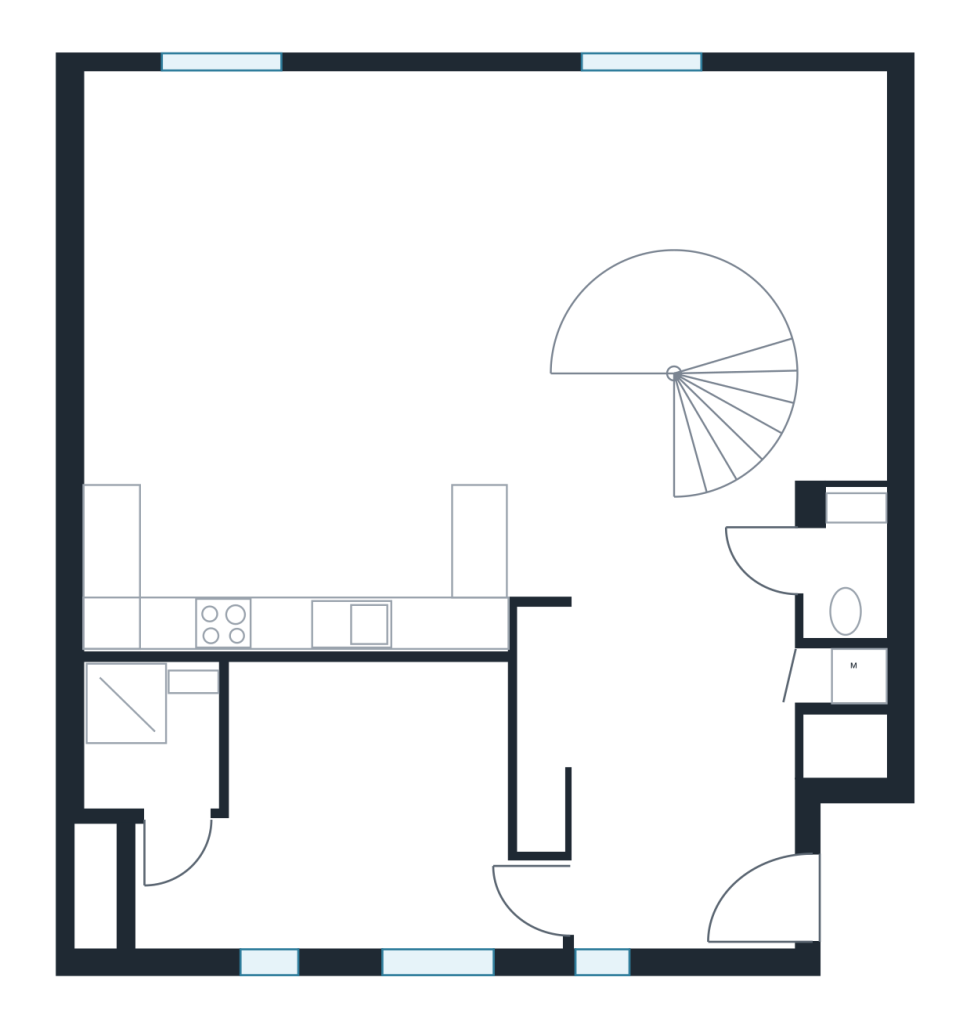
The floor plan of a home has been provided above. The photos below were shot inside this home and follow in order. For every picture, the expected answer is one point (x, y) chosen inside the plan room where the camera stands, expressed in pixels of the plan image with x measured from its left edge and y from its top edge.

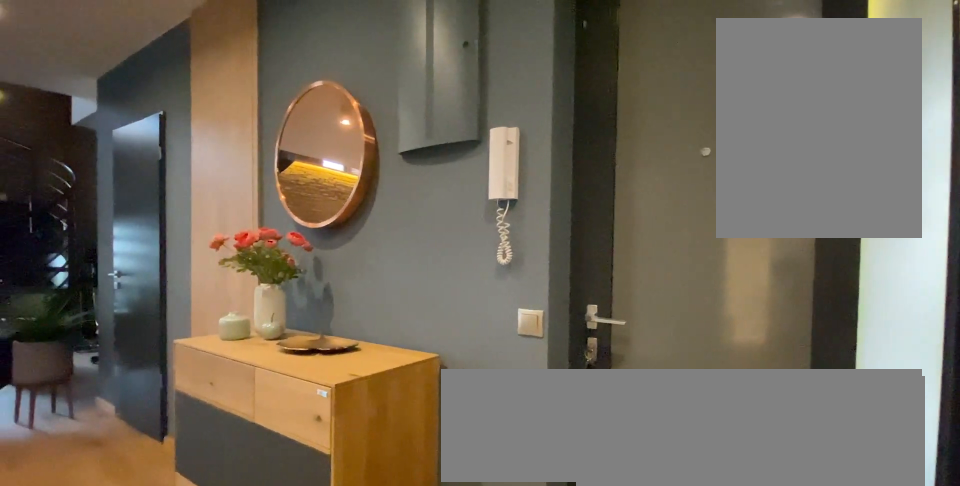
(690, 789)
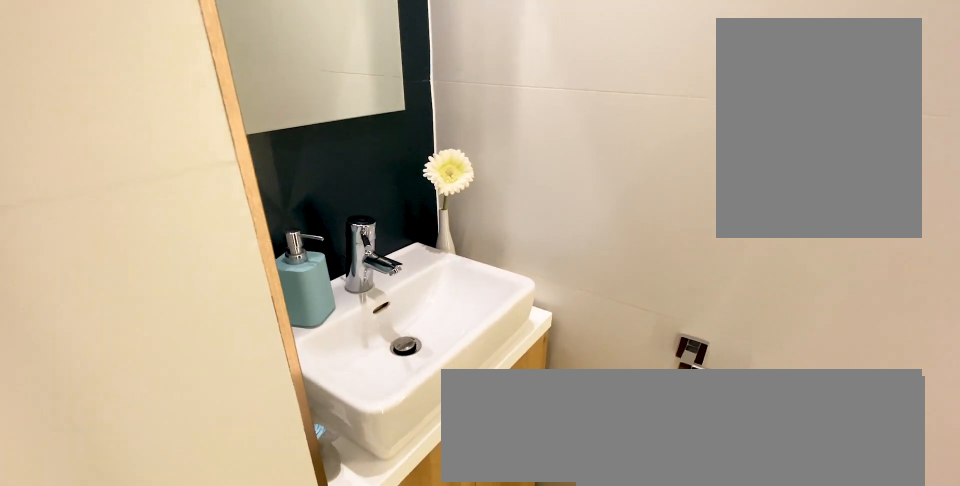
(845, 575)
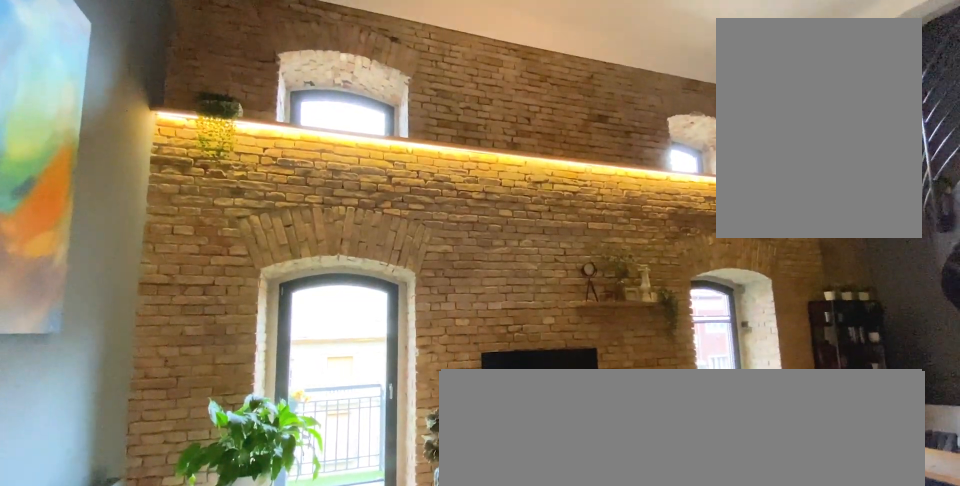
(356, 357)
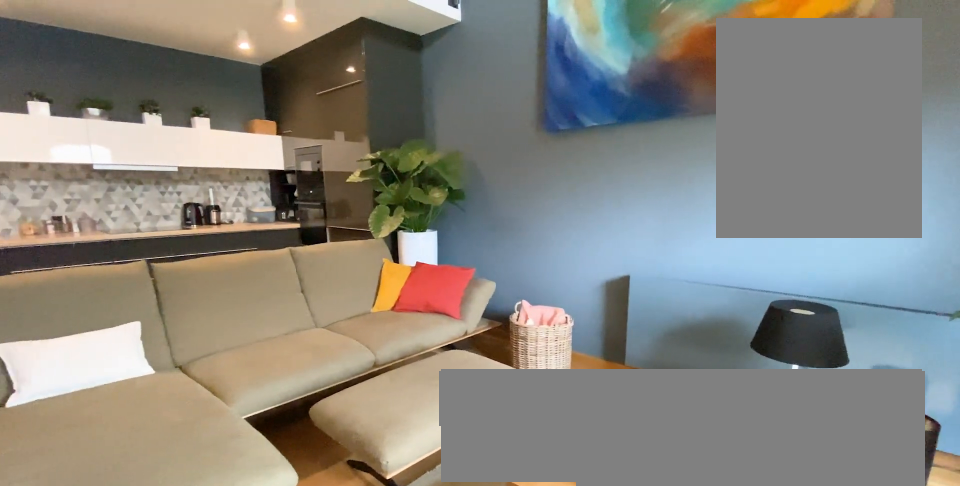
(356, 357)
